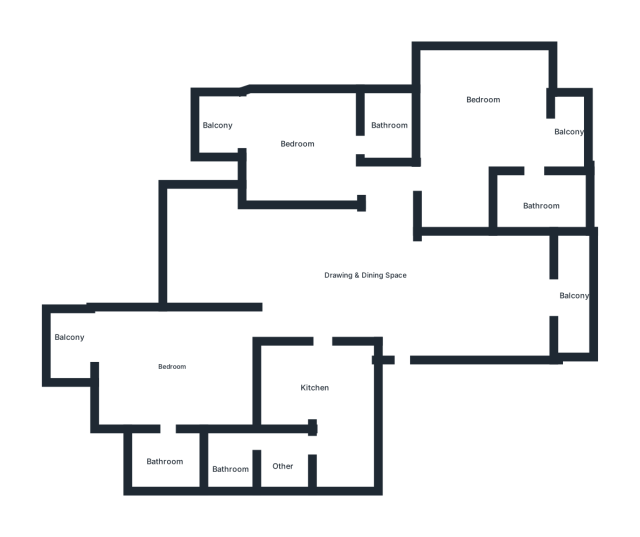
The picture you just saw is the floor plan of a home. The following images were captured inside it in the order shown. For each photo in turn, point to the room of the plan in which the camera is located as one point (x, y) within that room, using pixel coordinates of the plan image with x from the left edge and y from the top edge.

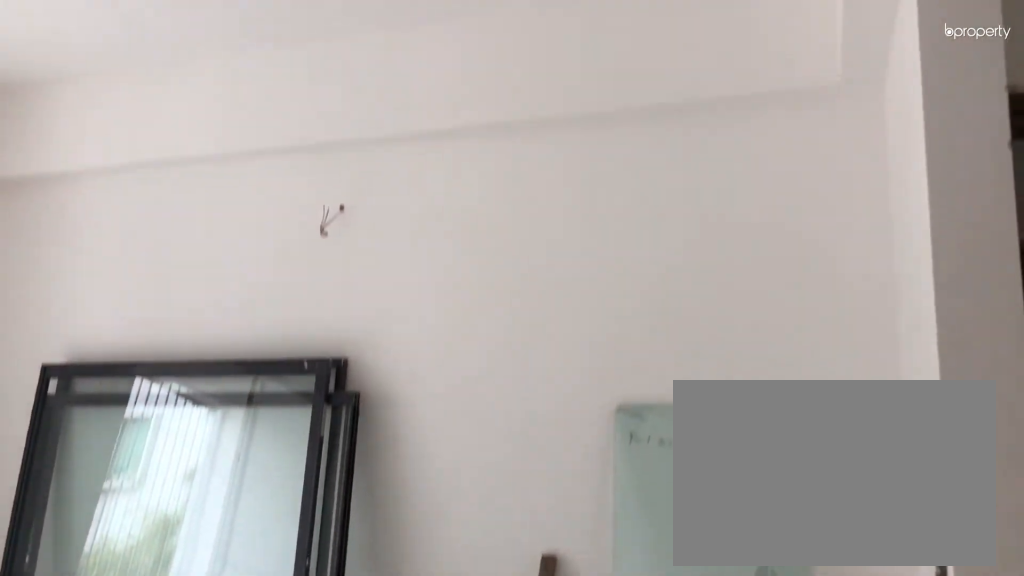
(479, 285)
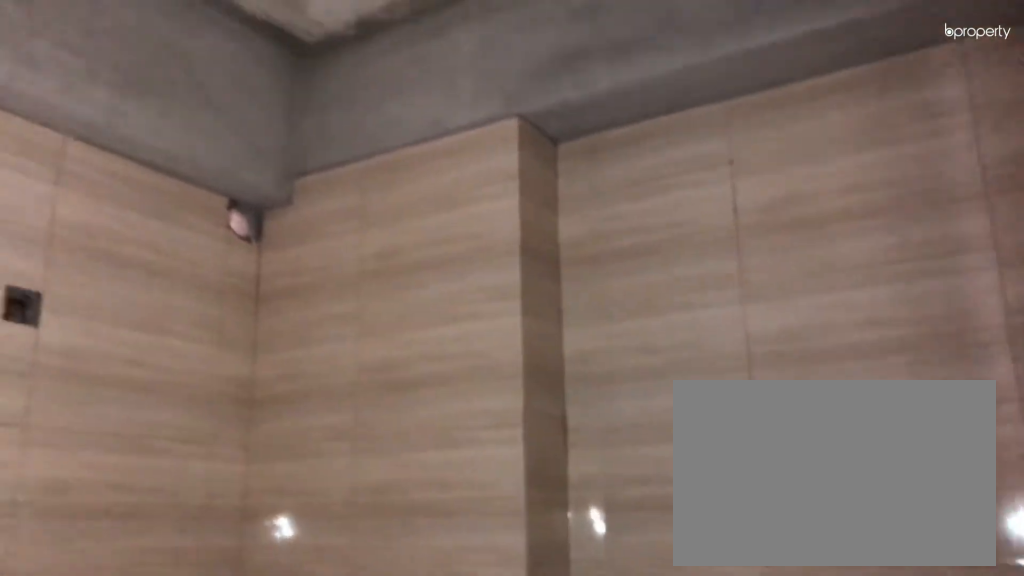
(311, 379)
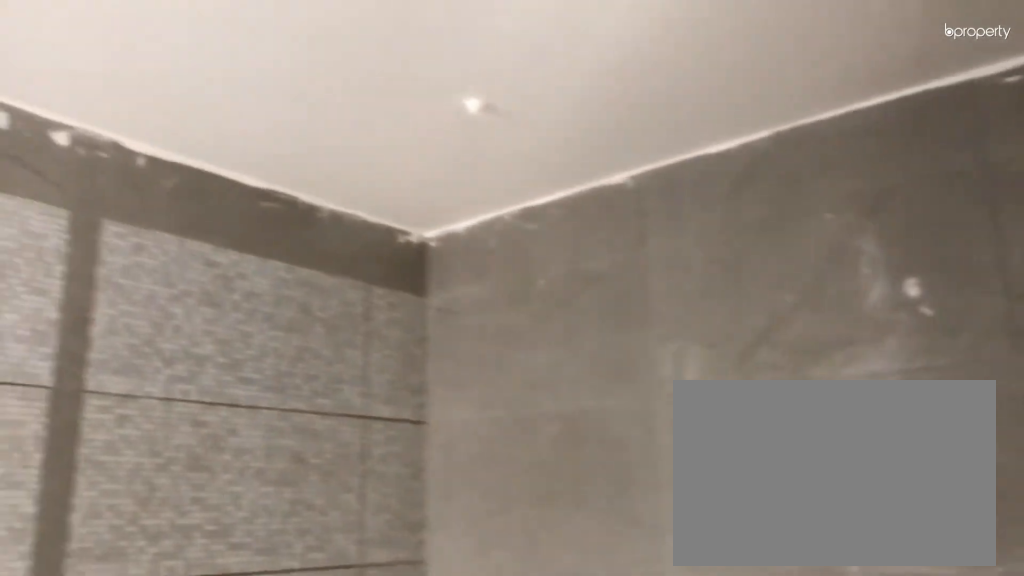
(535, 205)
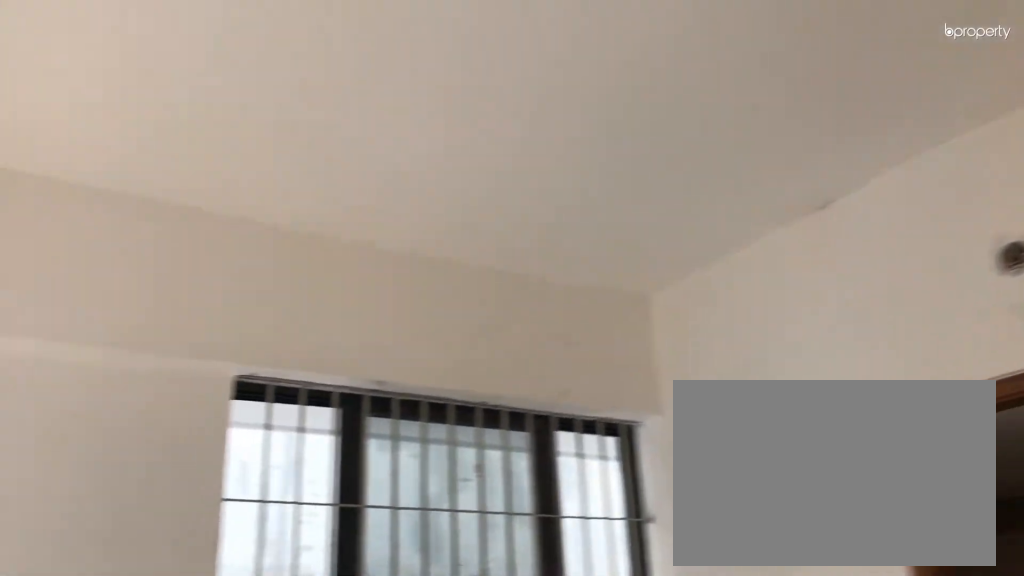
(316, 147)
